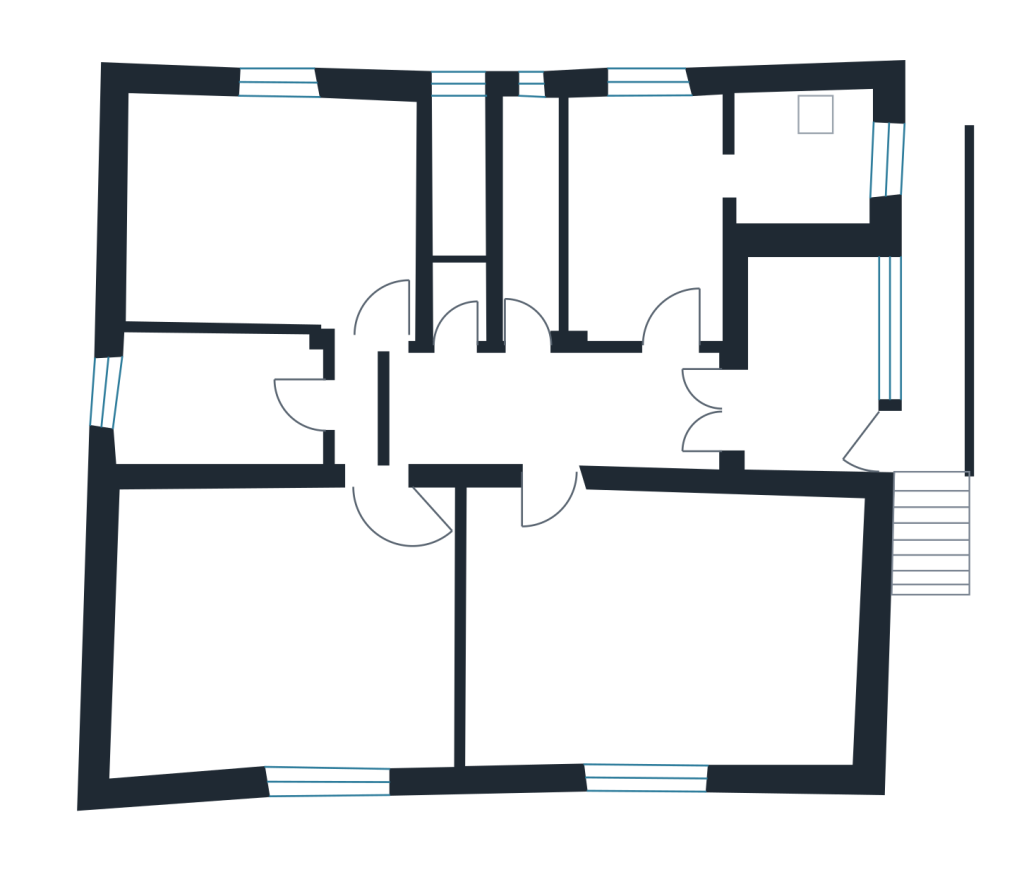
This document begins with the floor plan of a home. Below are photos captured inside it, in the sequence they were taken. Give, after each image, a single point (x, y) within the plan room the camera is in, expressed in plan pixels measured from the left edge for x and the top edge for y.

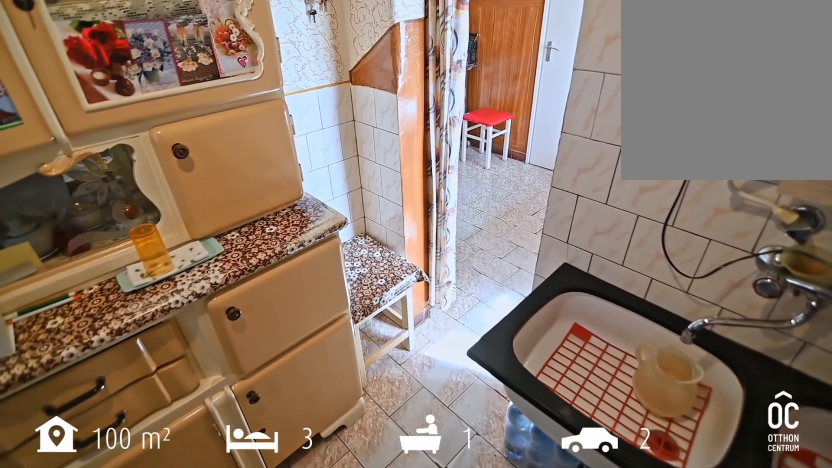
(801, 154)
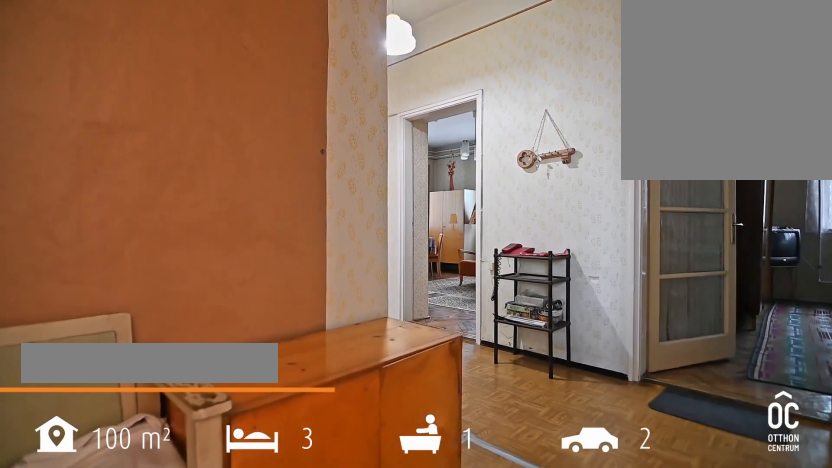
(554, 404)
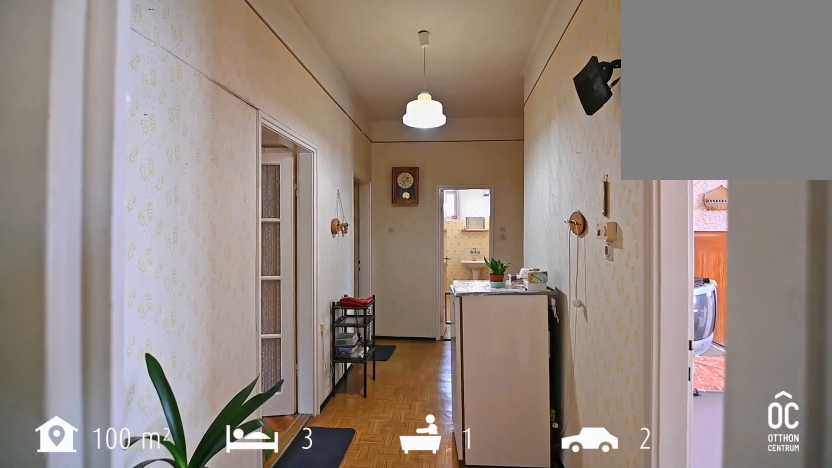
(554, 404)
